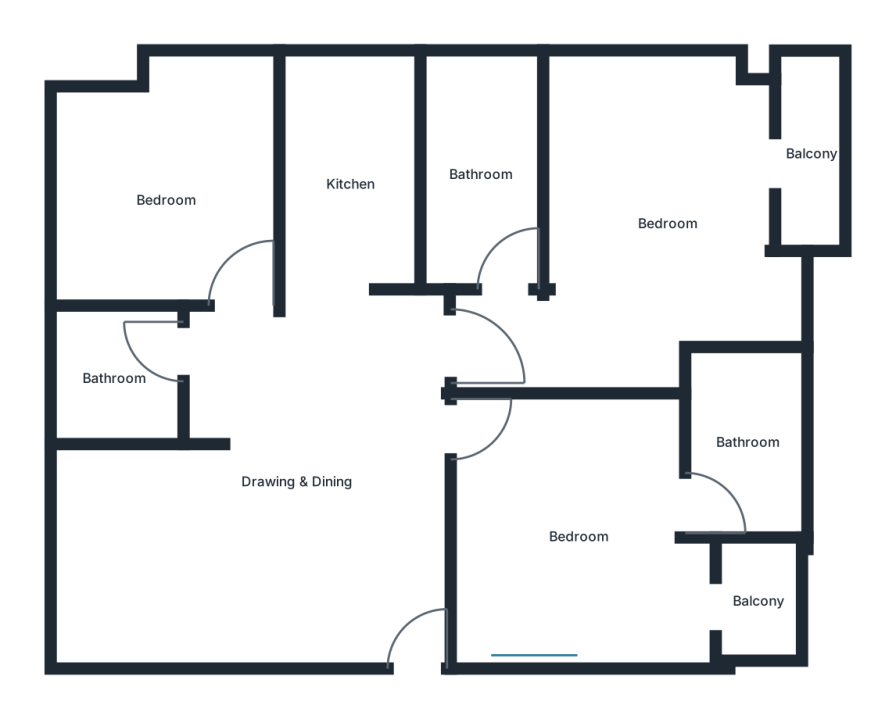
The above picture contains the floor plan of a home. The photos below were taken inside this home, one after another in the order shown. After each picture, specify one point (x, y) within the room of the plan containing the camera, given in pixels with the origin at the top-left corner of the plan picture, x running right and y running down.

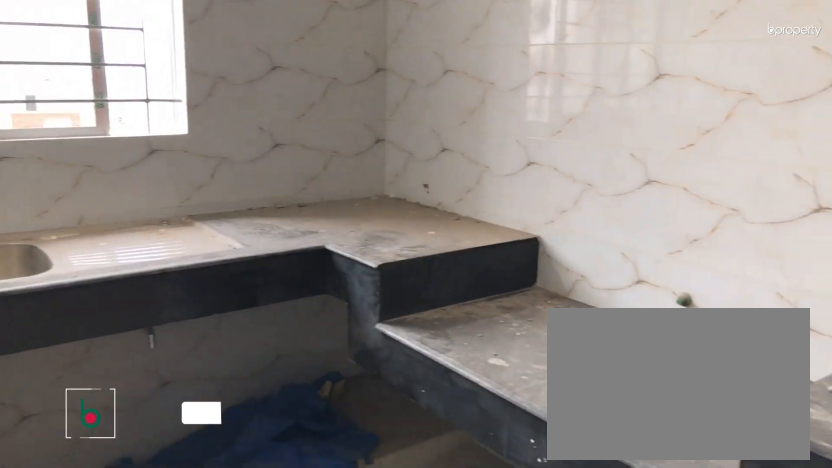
(353, 183)
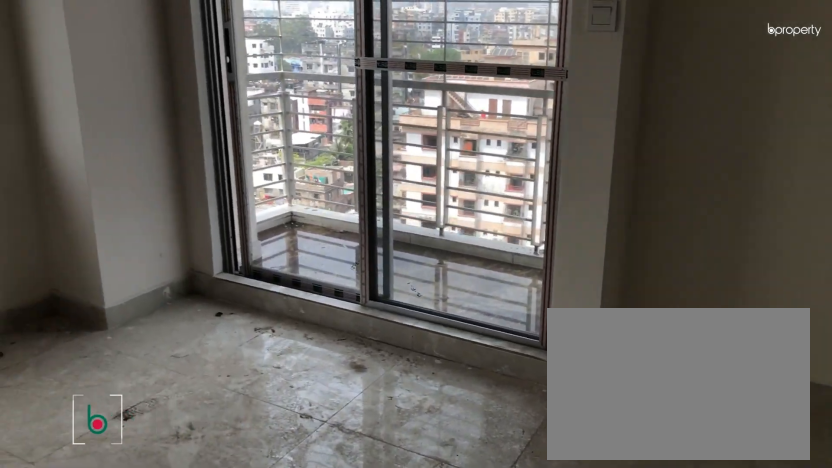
(667, 224)
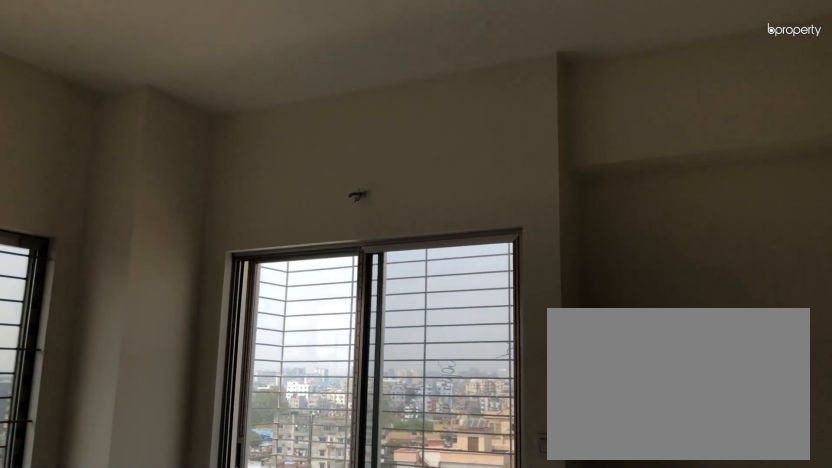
(667, 224)
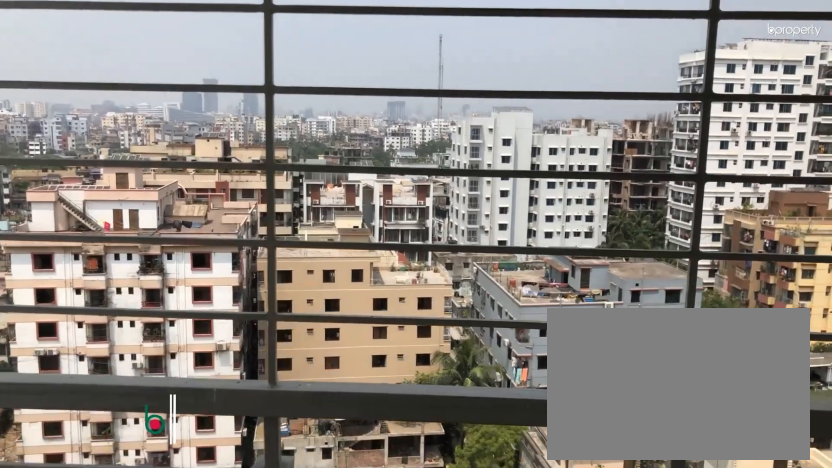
(815, 151)
